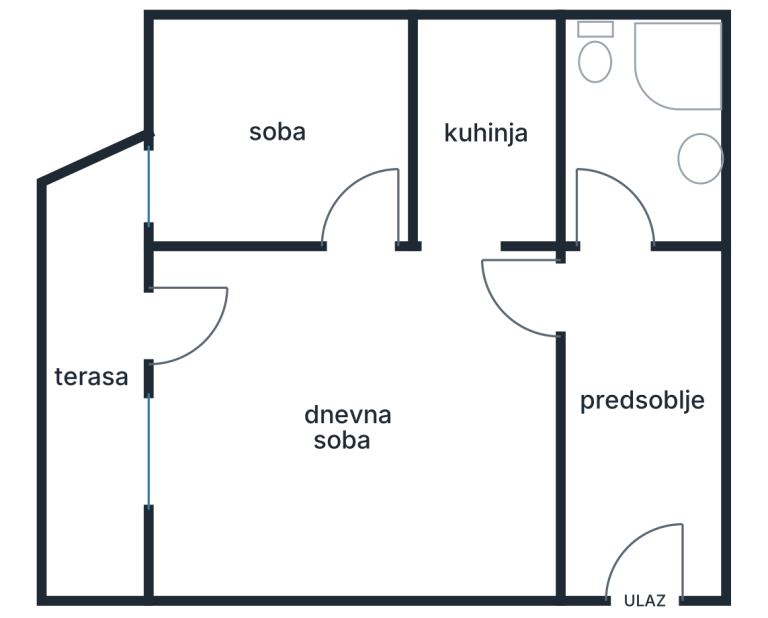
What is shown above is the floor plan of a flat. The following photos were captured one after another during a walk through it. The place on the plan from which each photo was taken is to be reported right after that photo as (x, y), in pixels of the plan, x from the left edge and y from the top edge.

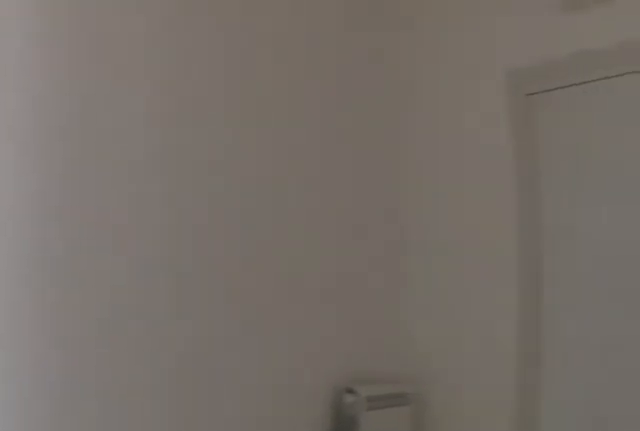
(577, 313)
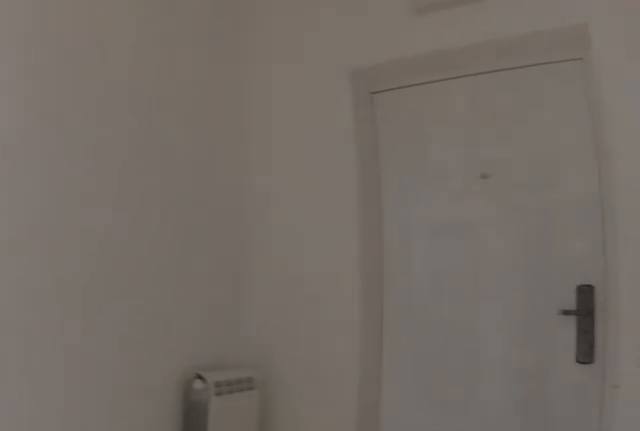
(597, 313)
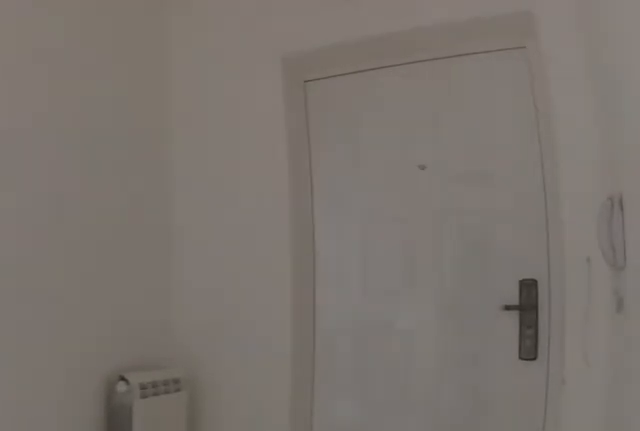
(610, 318)
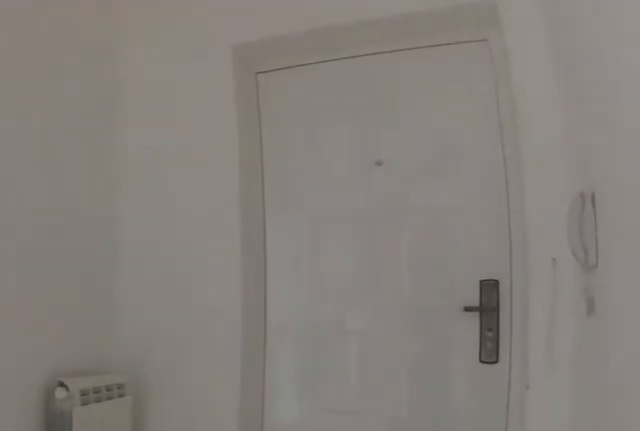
(617, 333)
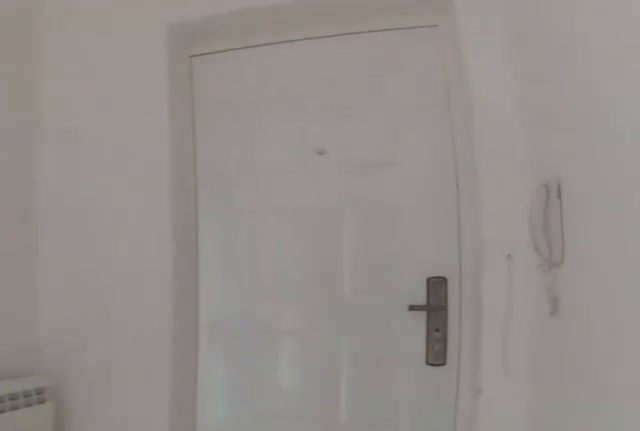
(621, 353)
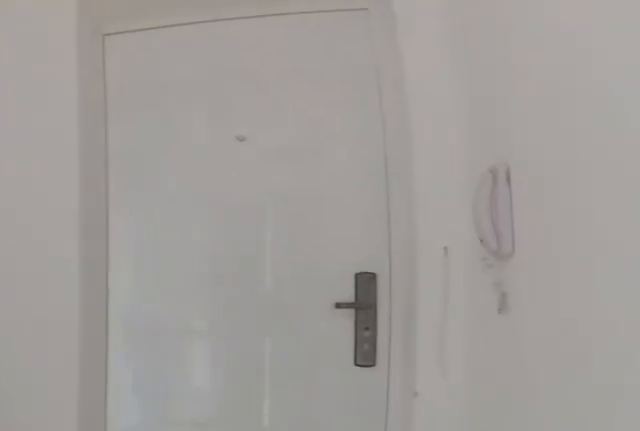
(622, 372)
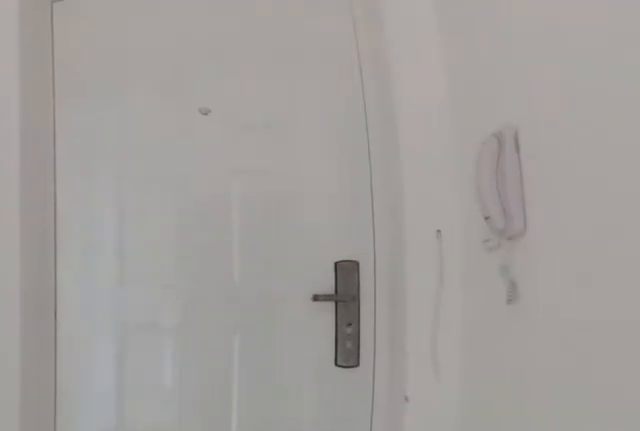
(622, 392)
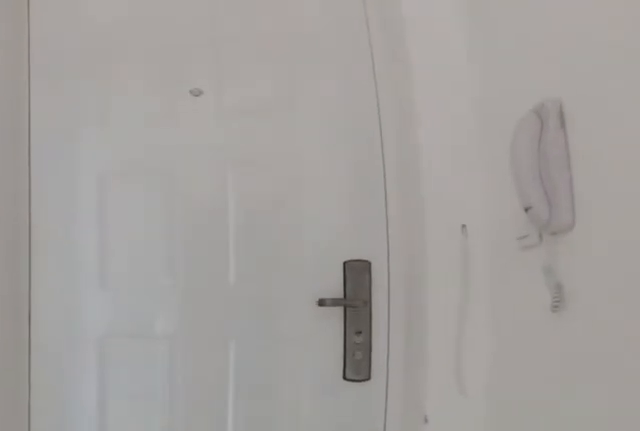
(623, 397)
